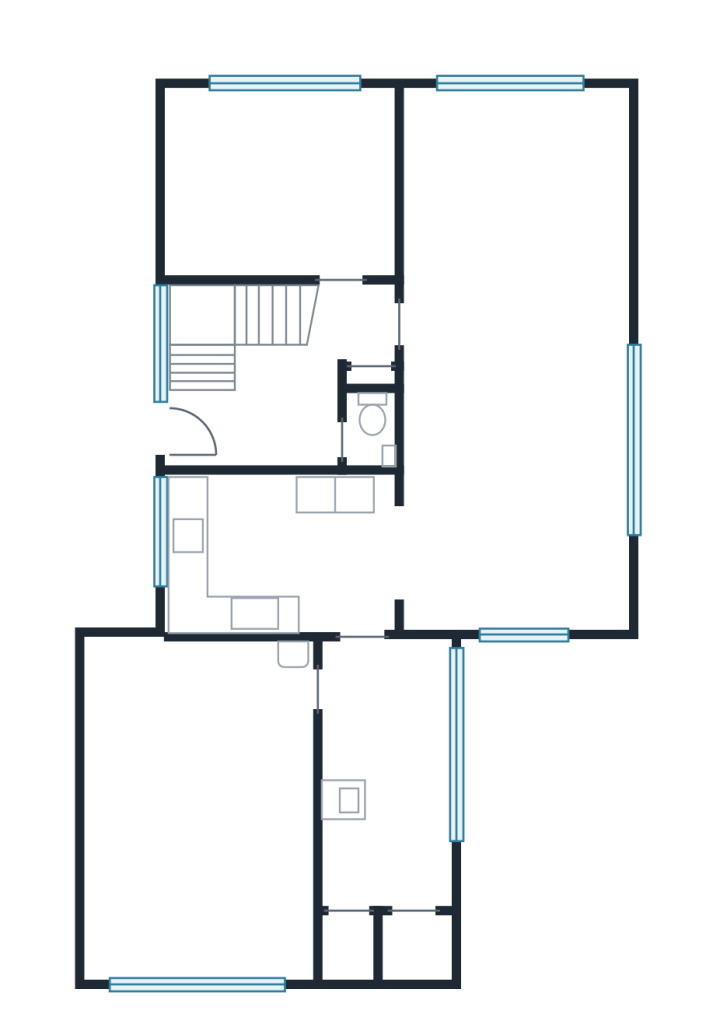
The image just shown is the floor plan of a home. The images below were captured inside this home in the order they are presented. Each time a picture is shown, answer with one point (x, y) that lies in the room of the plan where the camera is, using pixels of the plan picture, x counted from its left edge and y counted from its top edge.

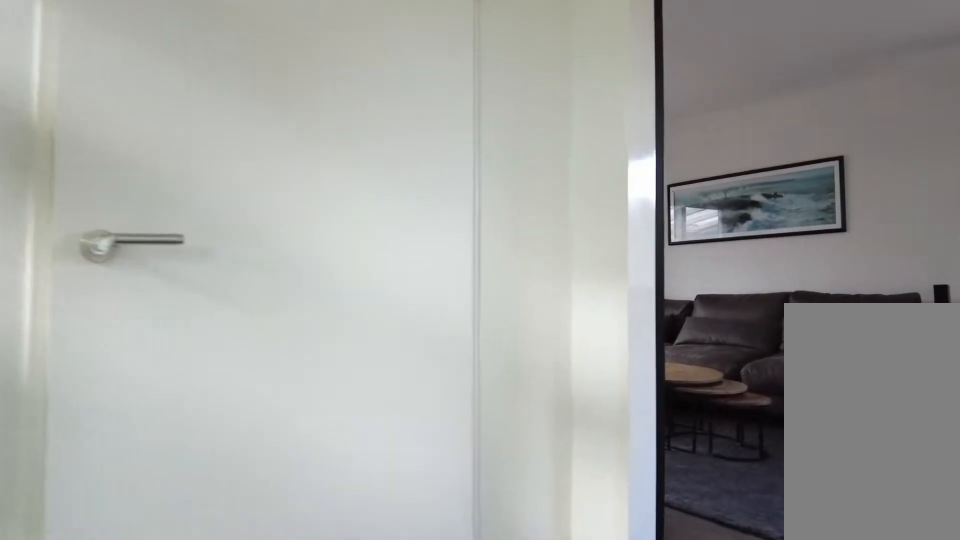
(287, 393)
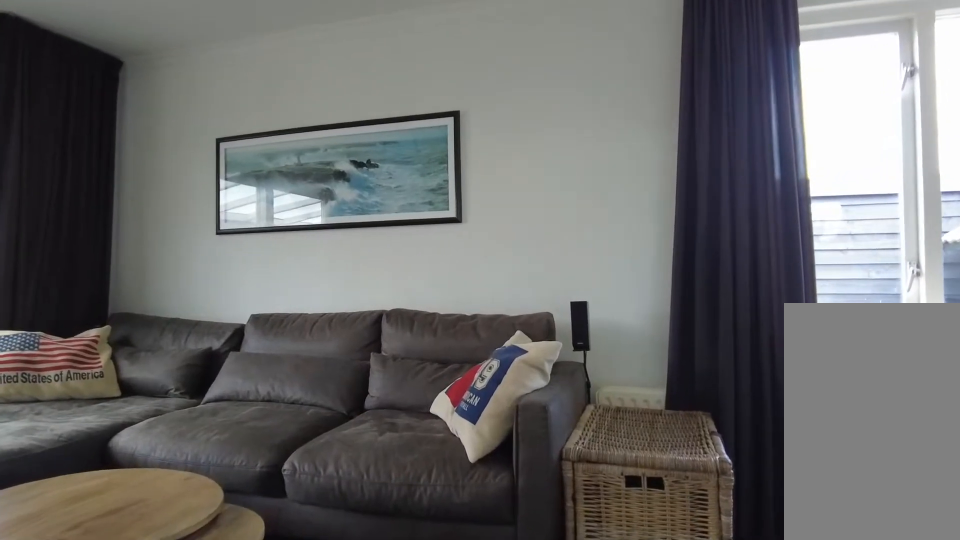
(481, 391)
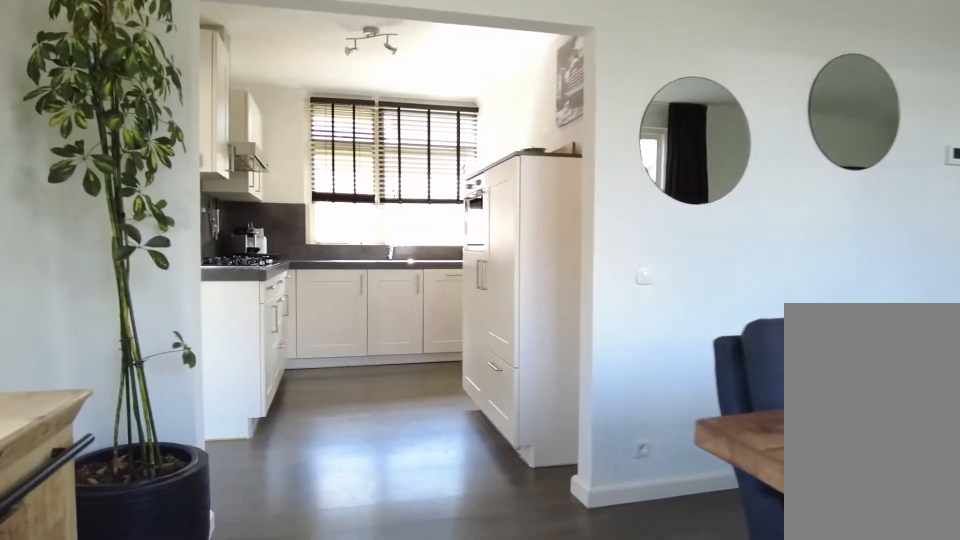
(480, 393)
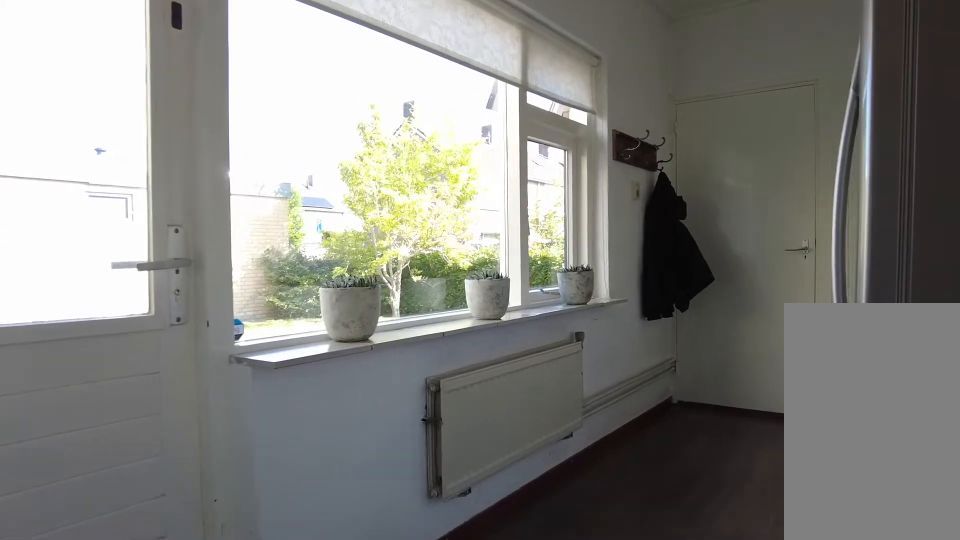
(387, 775)
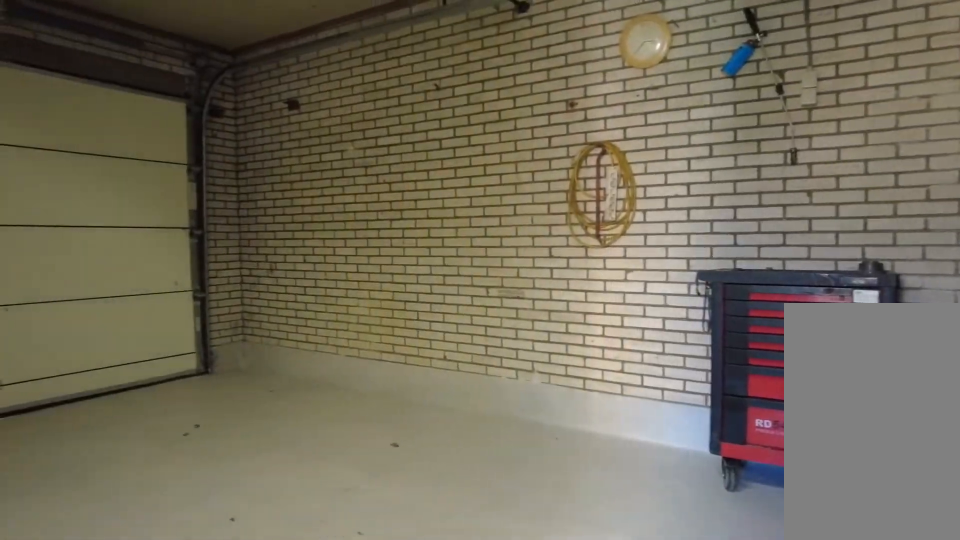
(199, 811)
